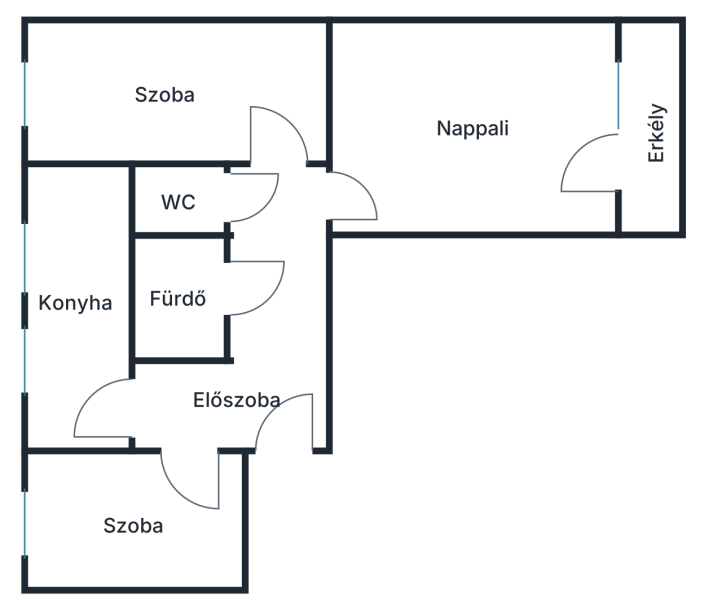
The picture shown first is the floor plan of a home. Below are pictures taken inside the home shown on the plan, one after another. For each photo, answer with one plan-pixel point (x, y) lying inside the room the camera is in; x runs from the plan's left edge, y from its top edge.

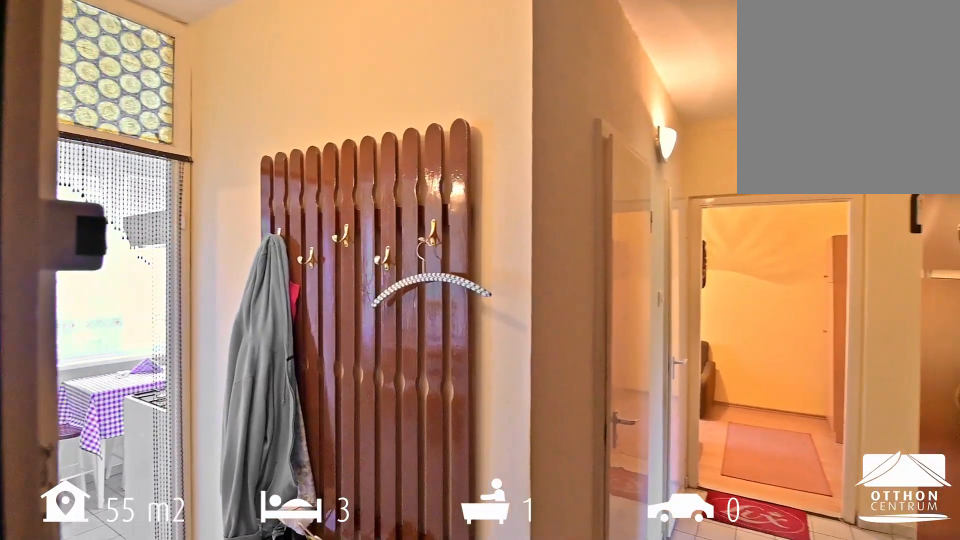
(282, 406)
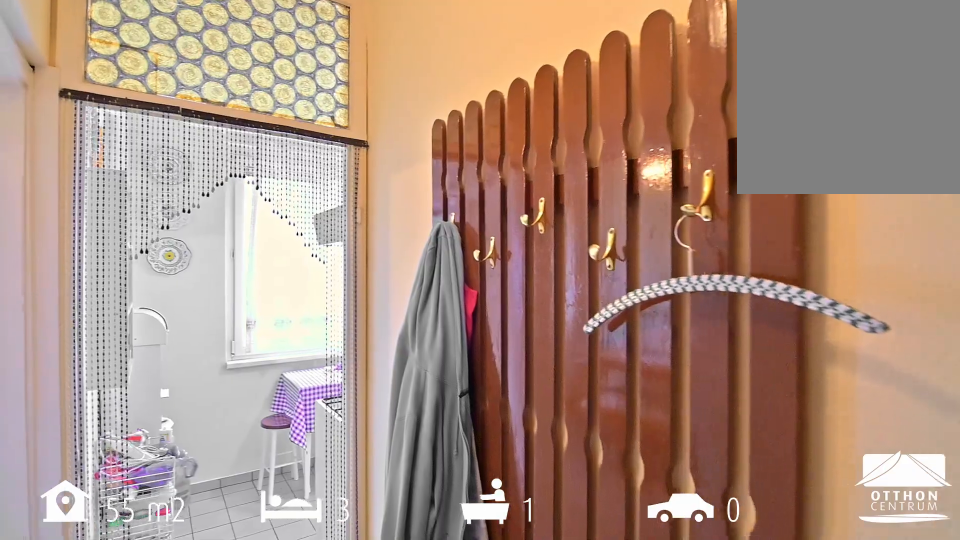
(282, 406)
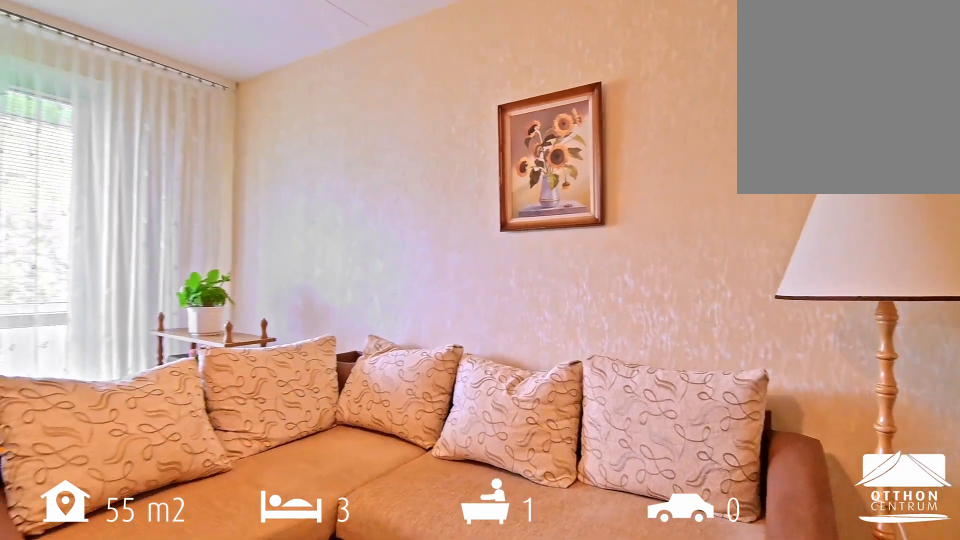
(481, 156)
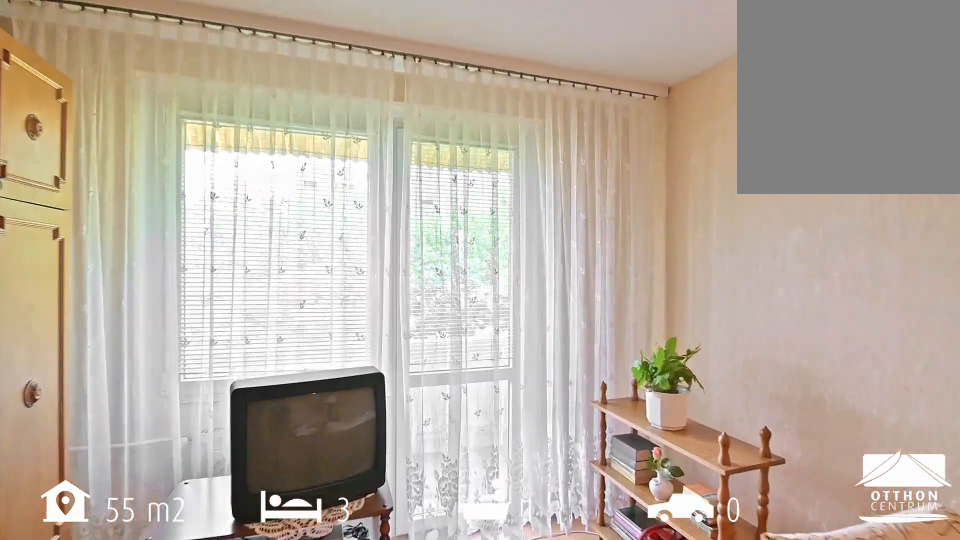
(481, 156)
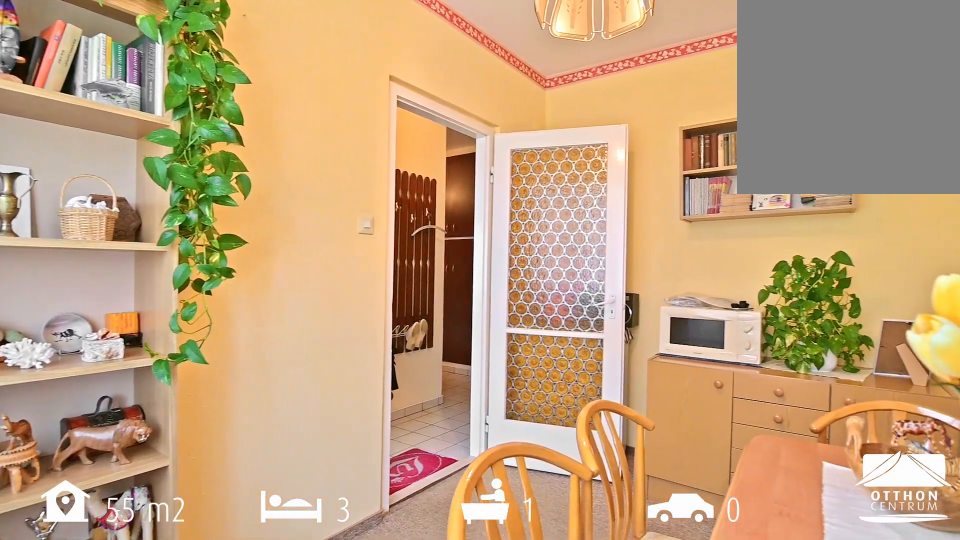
(116, 555)
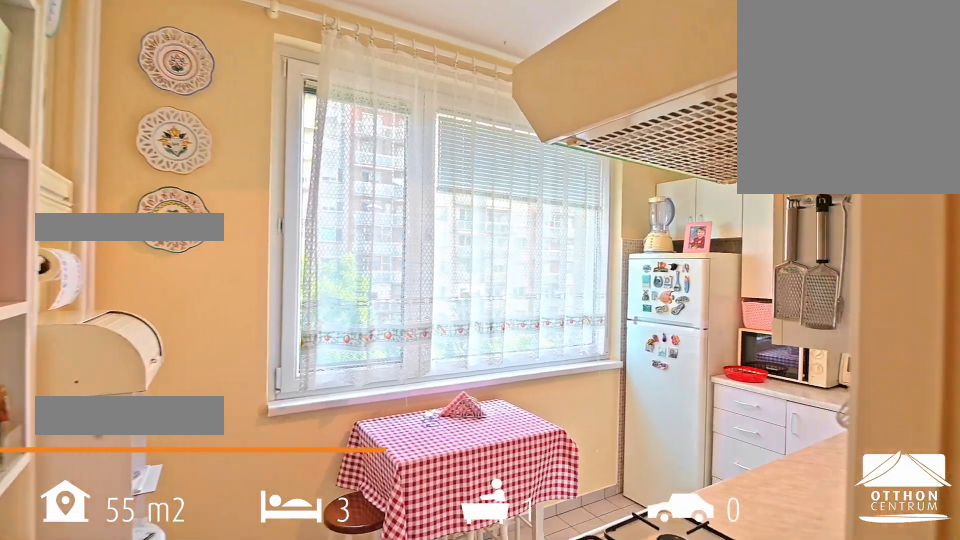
(83, 322)
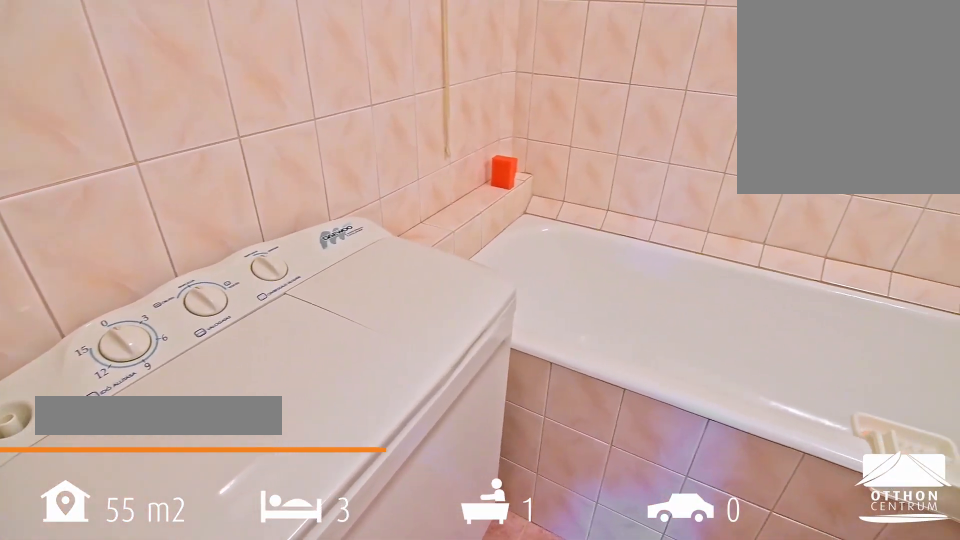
(182, 289)
